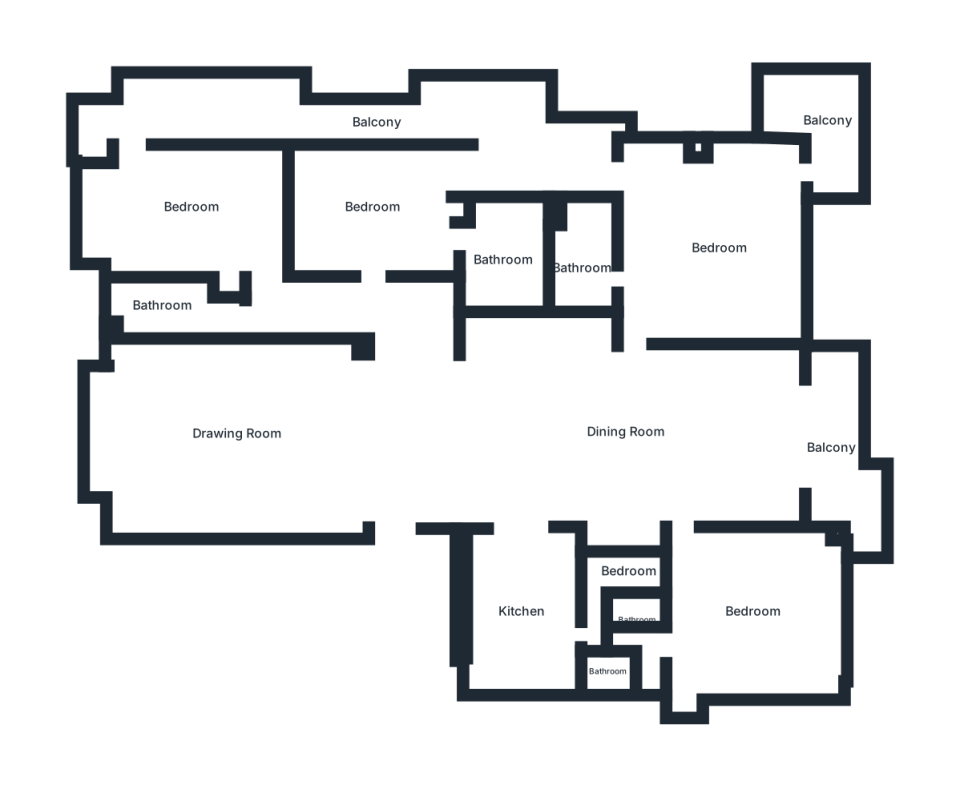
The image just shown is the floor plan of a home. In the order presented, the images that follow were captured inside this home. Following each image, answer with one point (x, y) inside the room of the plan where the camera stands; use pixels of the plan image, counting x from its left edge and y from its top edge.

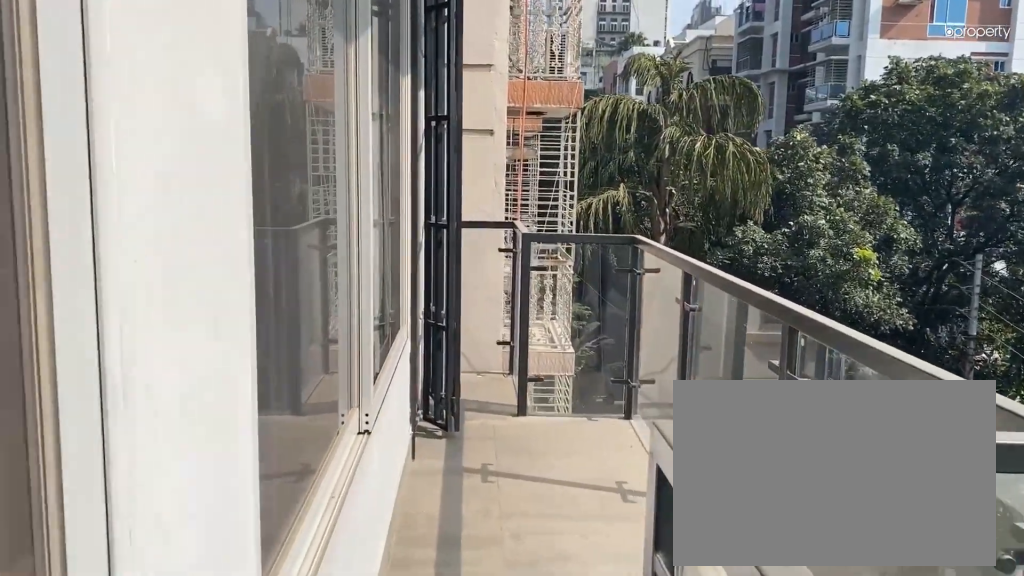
(375, 125)
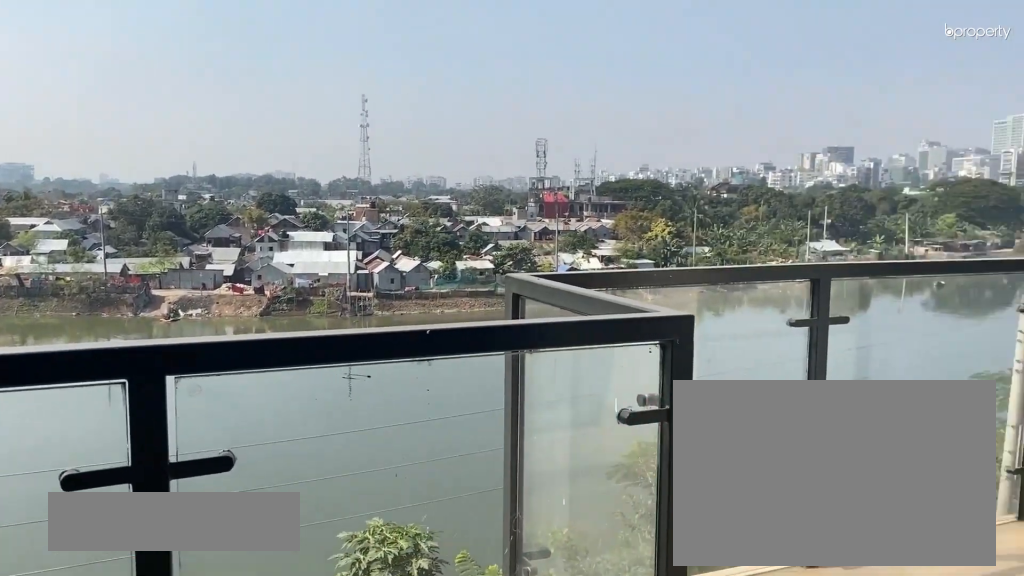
(833, 447)
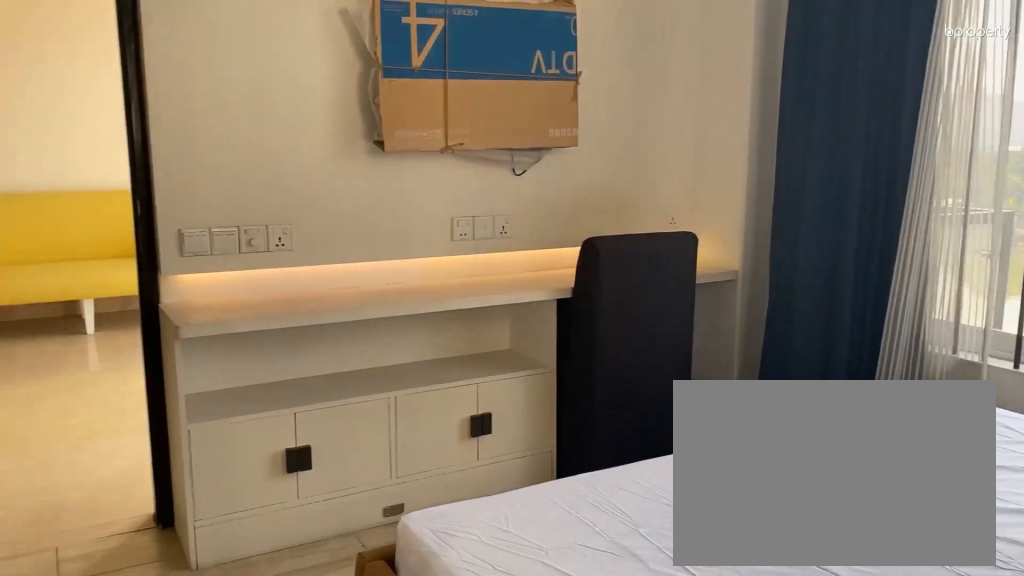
(747, 613)
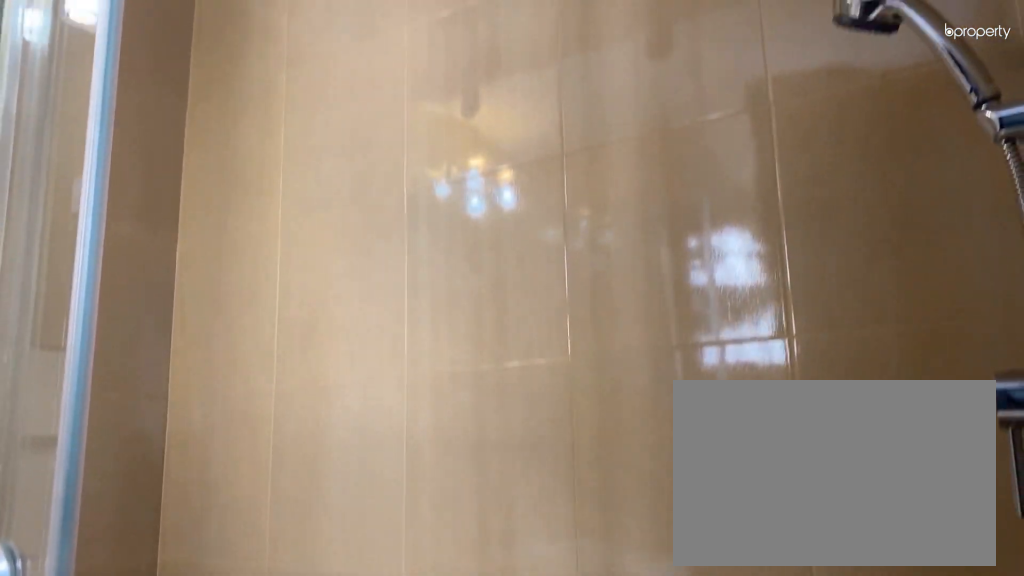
(636, 623)
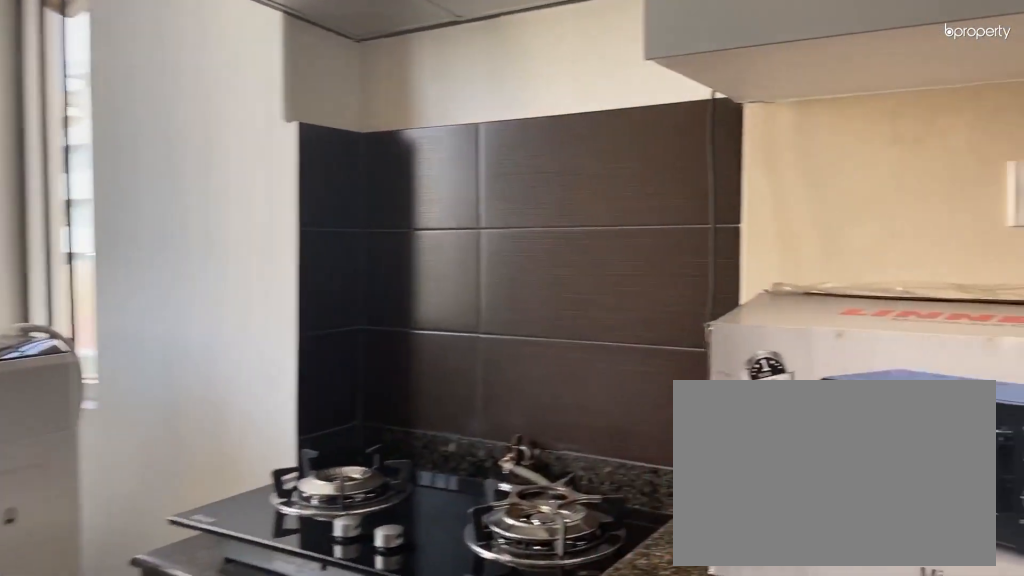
(521, 608)
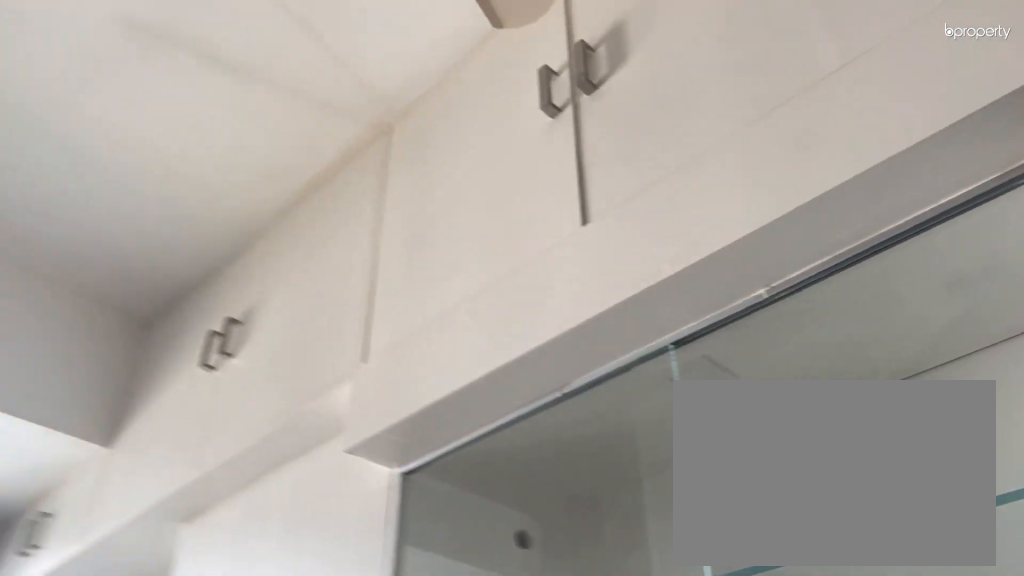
(521, 608)
